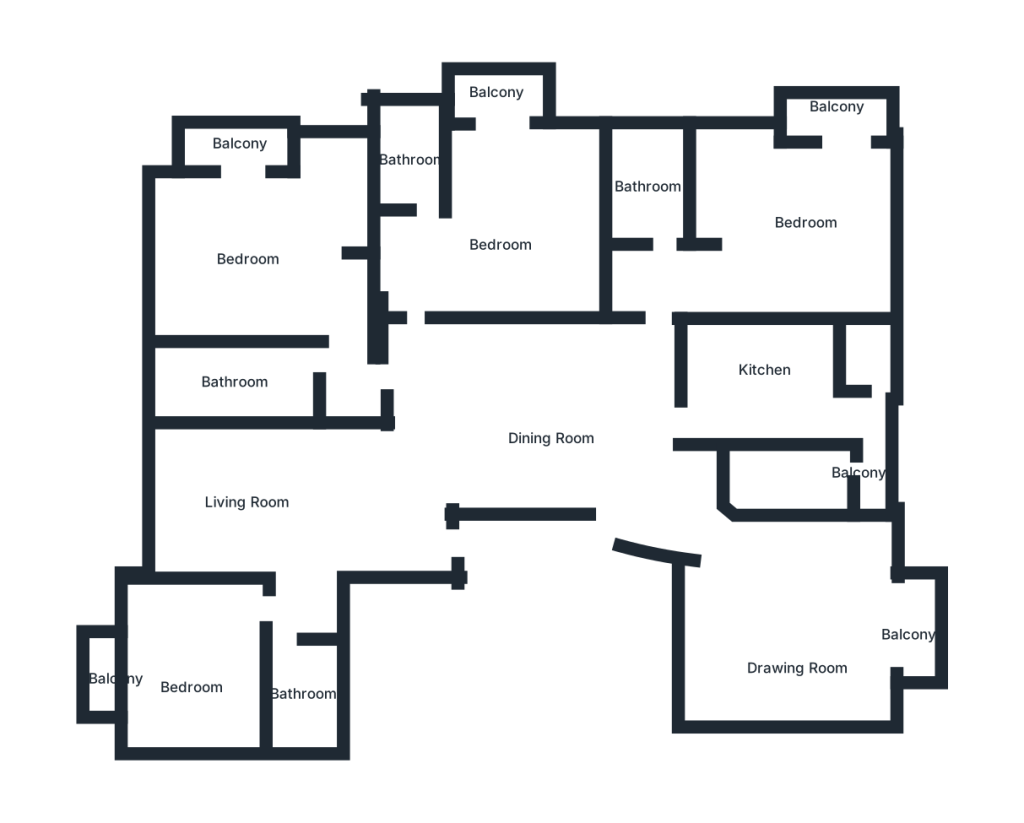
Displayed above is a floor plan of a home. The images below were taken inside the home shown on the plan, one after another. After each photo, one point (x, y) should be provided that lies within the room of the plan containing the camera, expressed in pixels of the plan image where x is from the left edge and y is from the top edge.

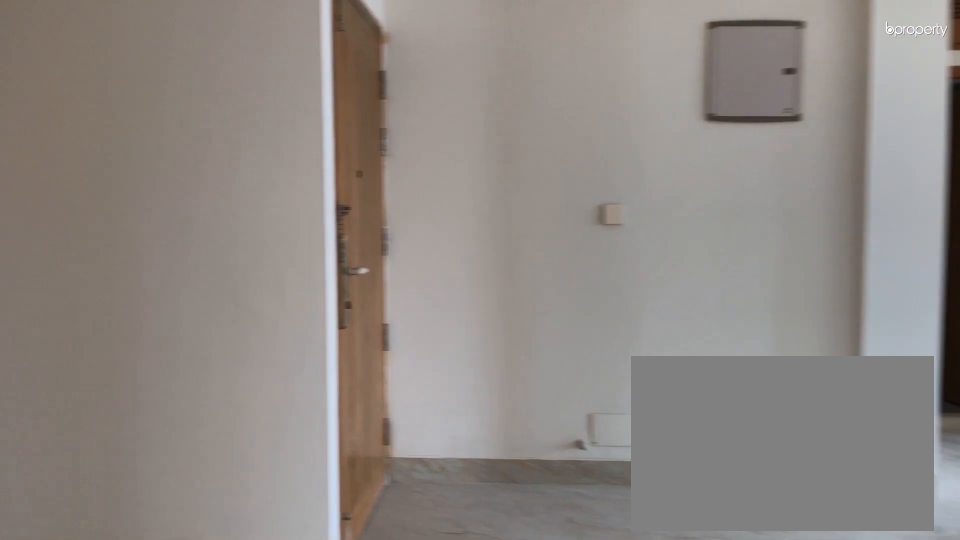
(598, 449)
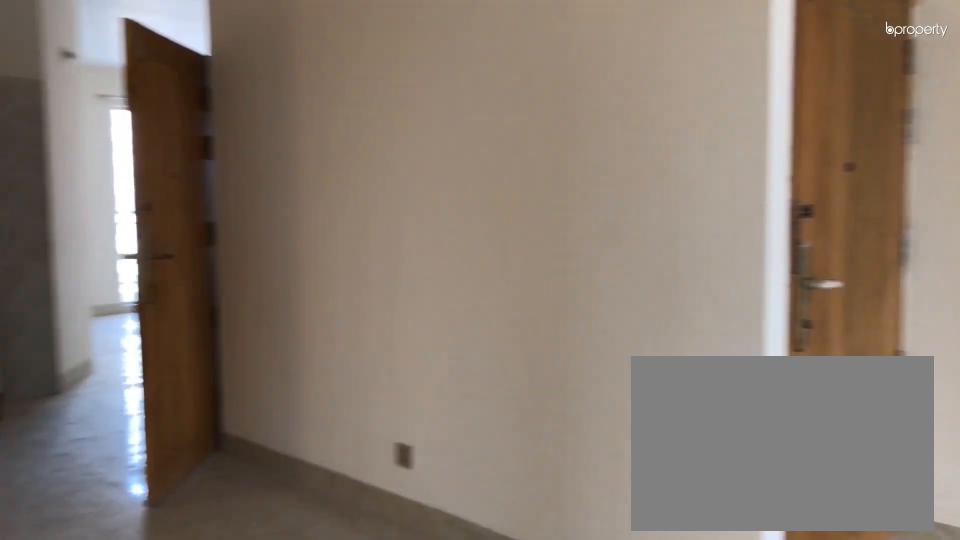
(598, 449)
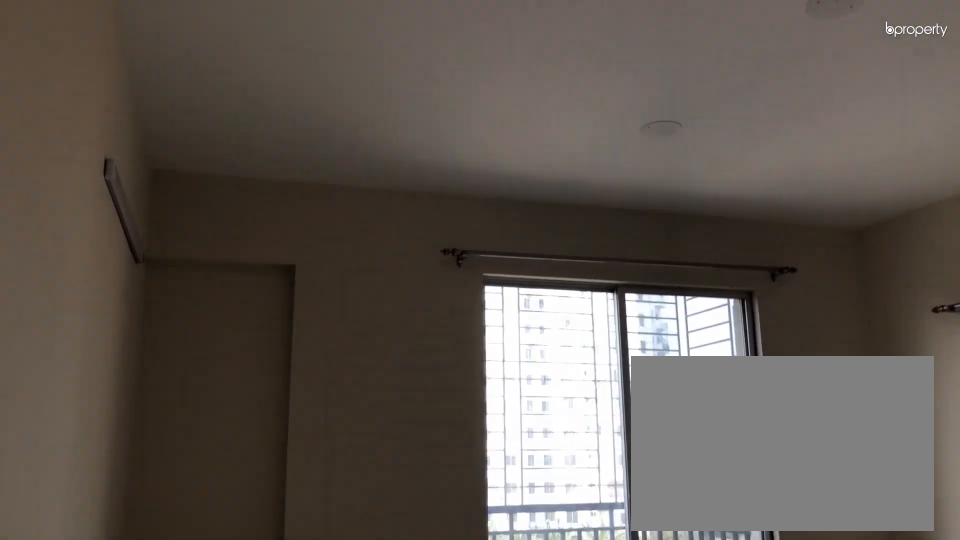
(801, 622)
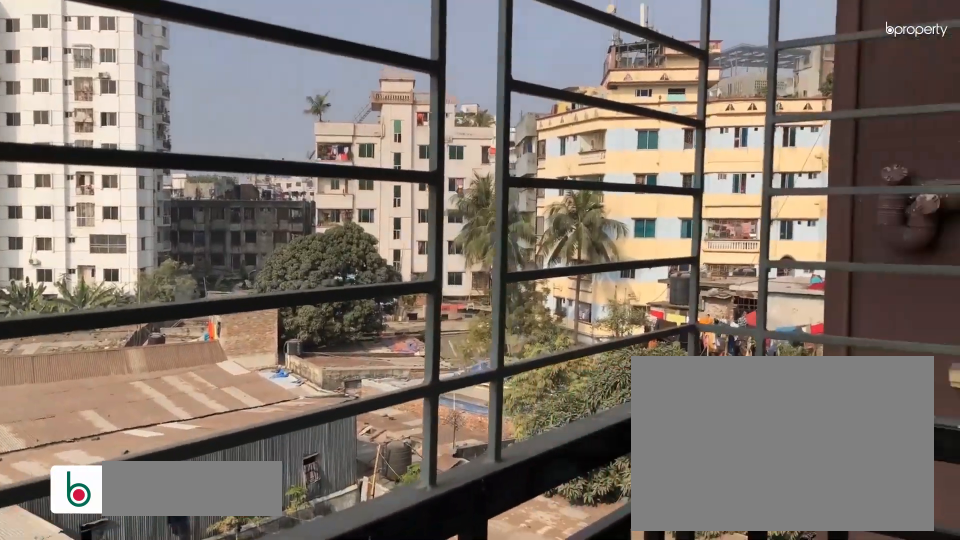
(921, 624)
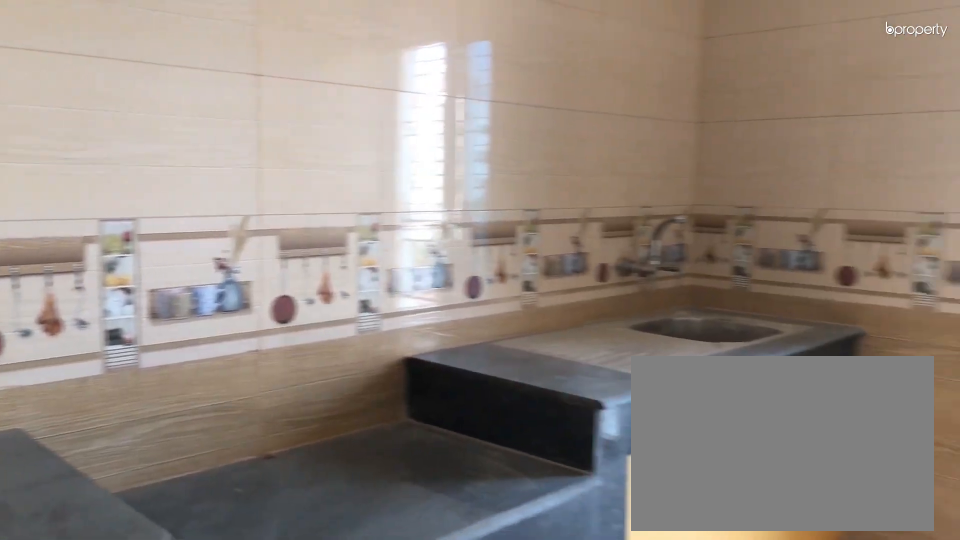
(748, 388)
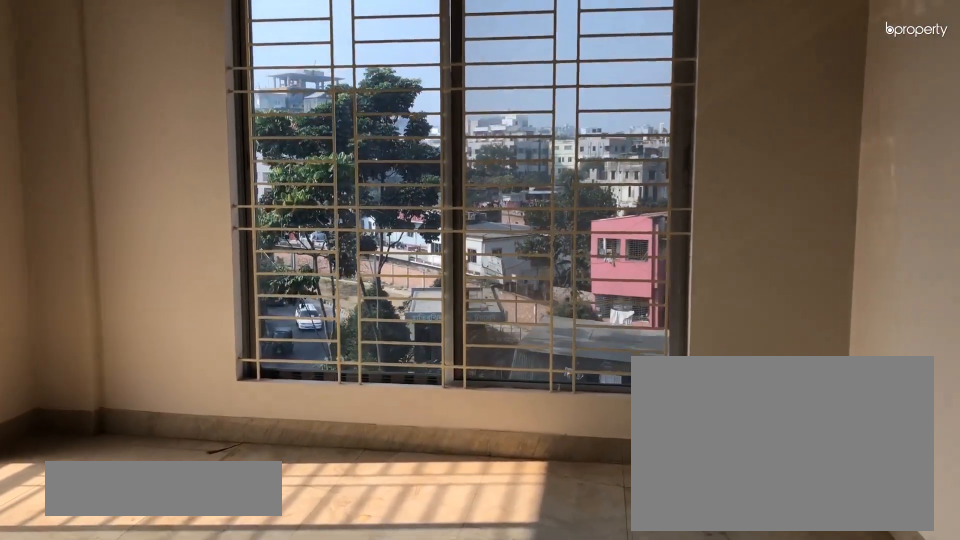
(809, 217)
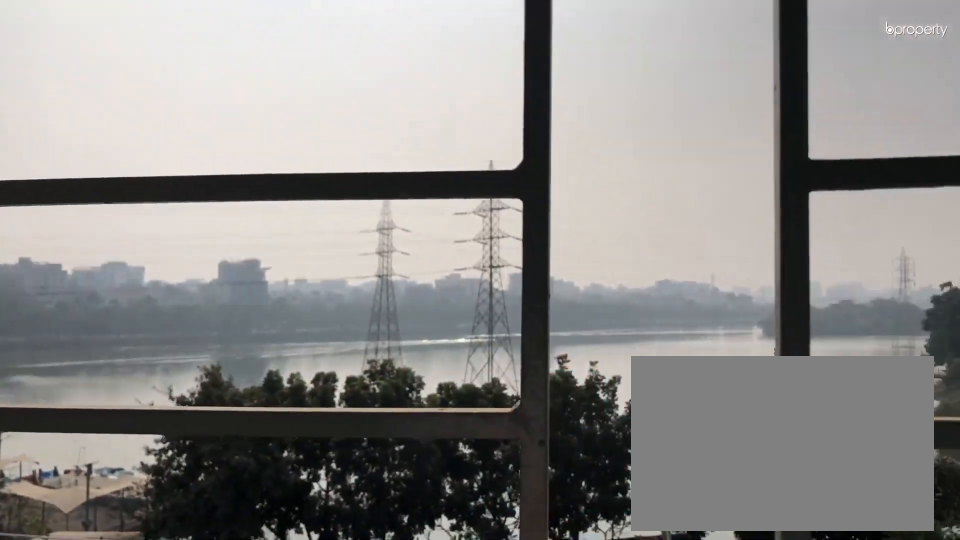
(846, 118)
